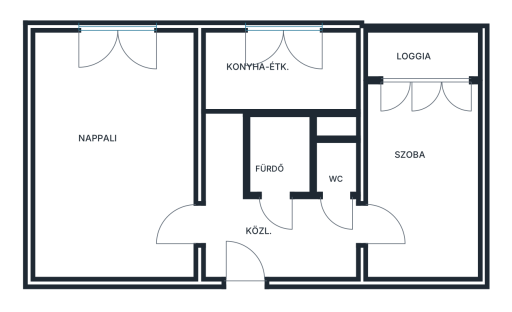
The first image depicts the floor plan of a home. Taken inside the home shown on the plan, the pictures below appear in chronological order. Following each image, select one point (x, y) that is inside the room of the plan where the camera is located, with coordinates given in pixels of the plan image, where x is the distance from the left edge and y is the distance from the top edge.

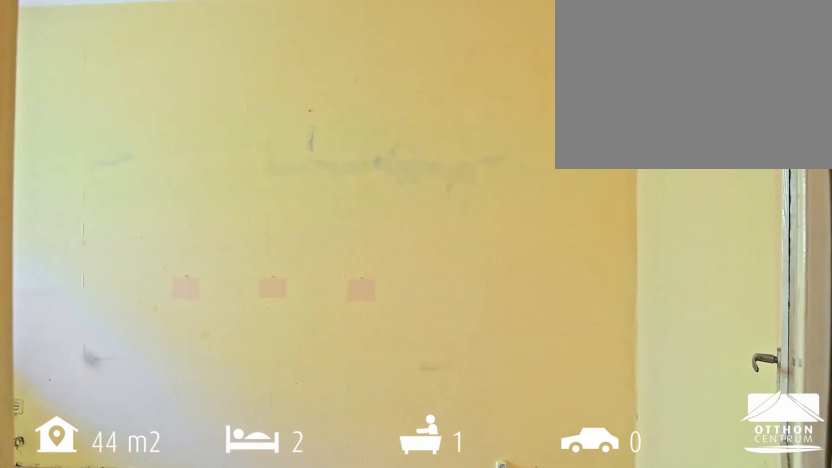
(414, 171)
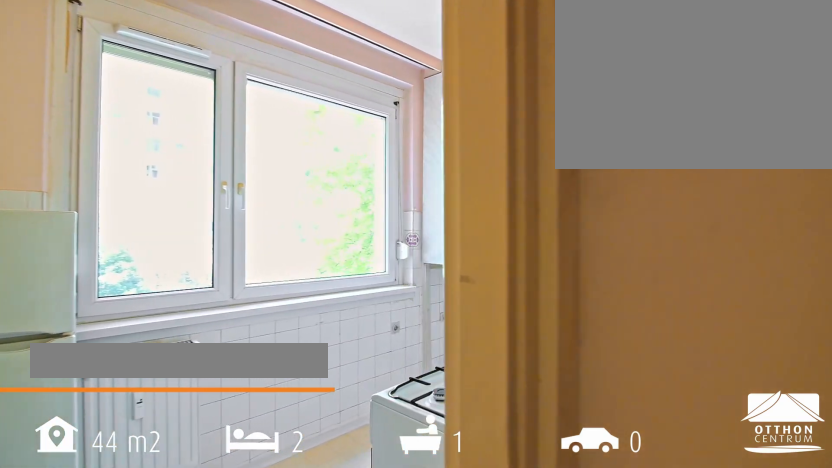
(277, 92)
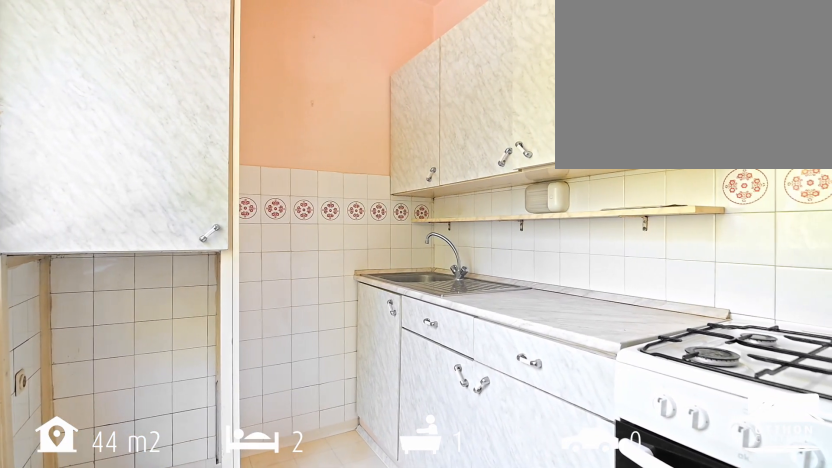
(277, 92)
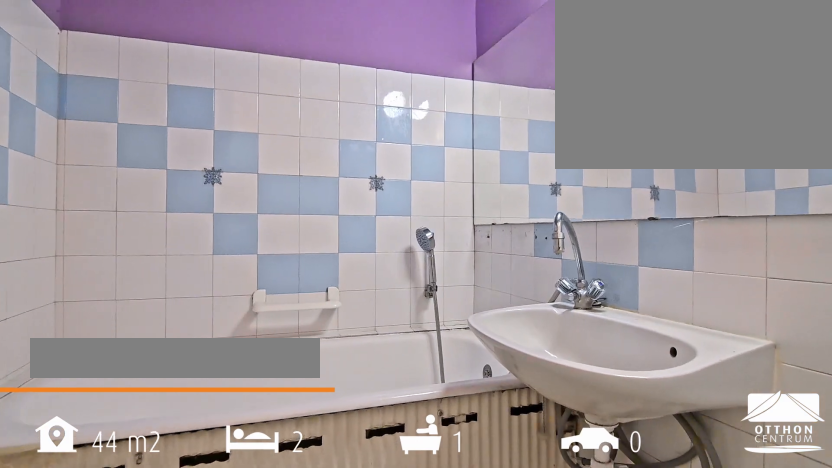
(284, 138)
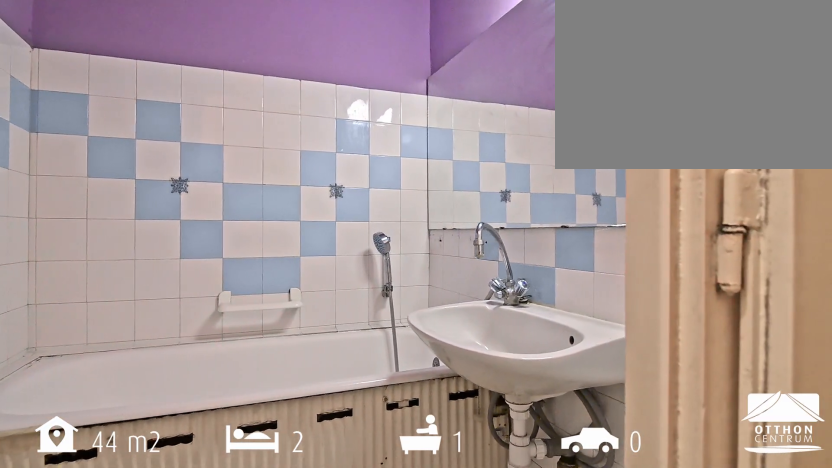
(284, 138)
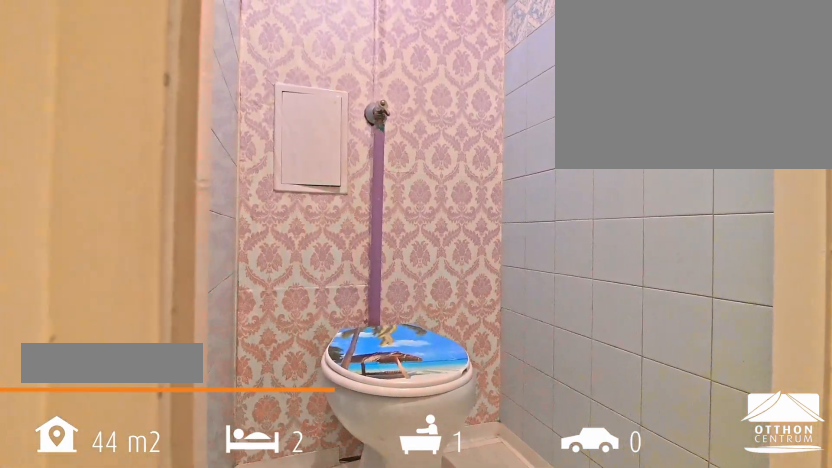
(335, 161)
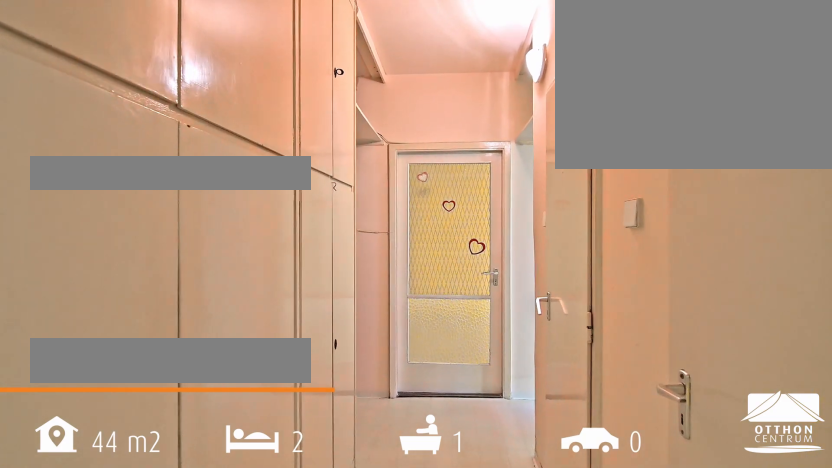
(280, 252)
